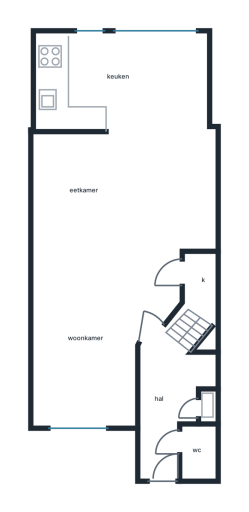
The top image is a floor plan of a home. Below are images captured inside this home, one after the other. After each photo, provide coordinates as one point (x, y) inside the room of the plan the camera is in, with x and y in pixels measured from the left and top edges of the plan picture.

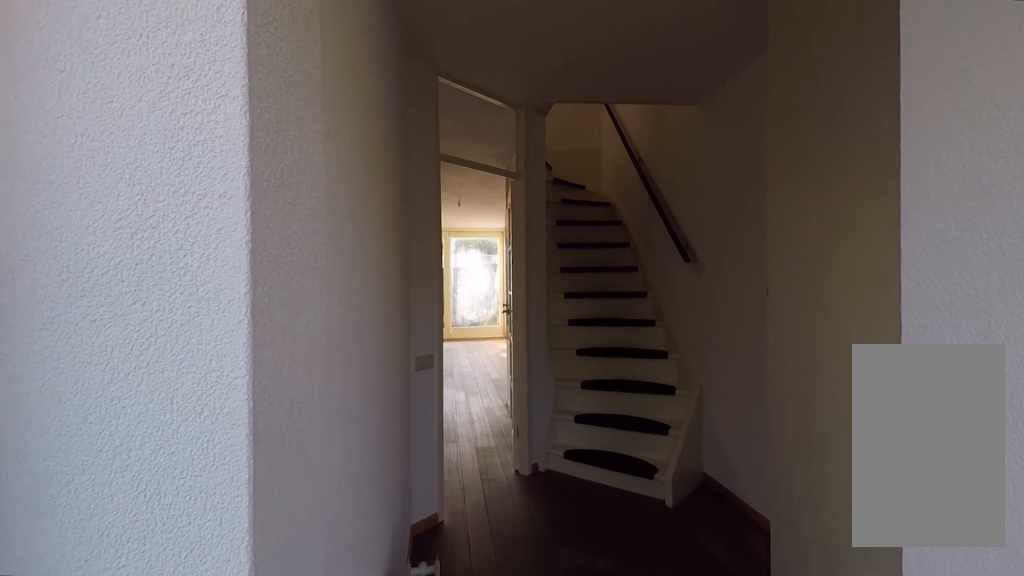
(168, 400)
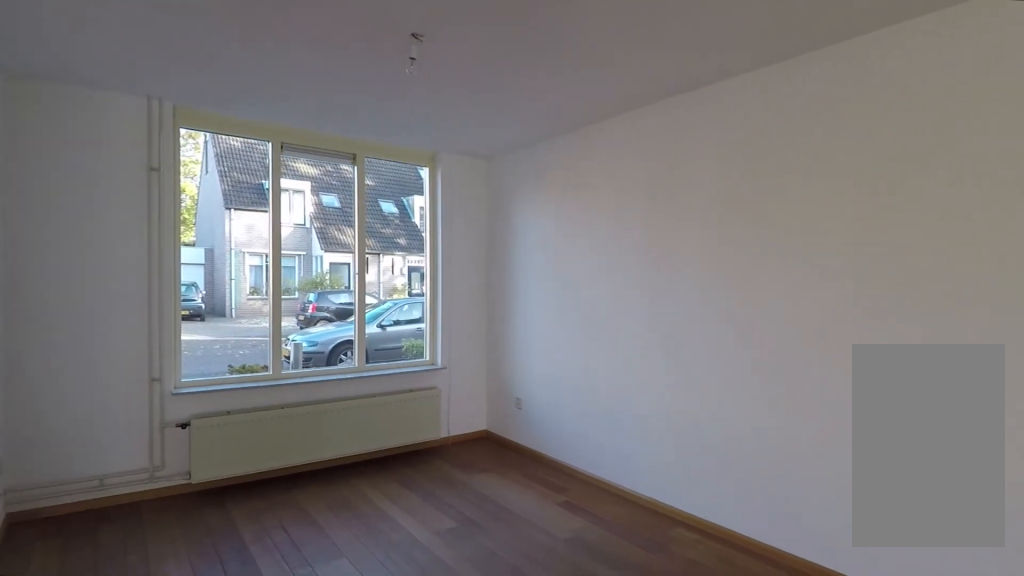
(111, 259)
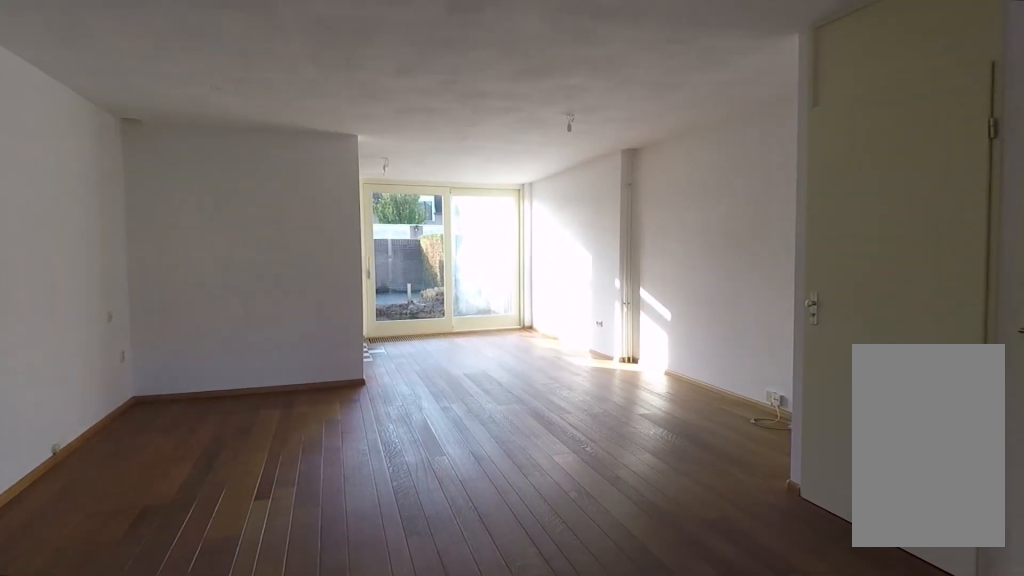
(111, 259)
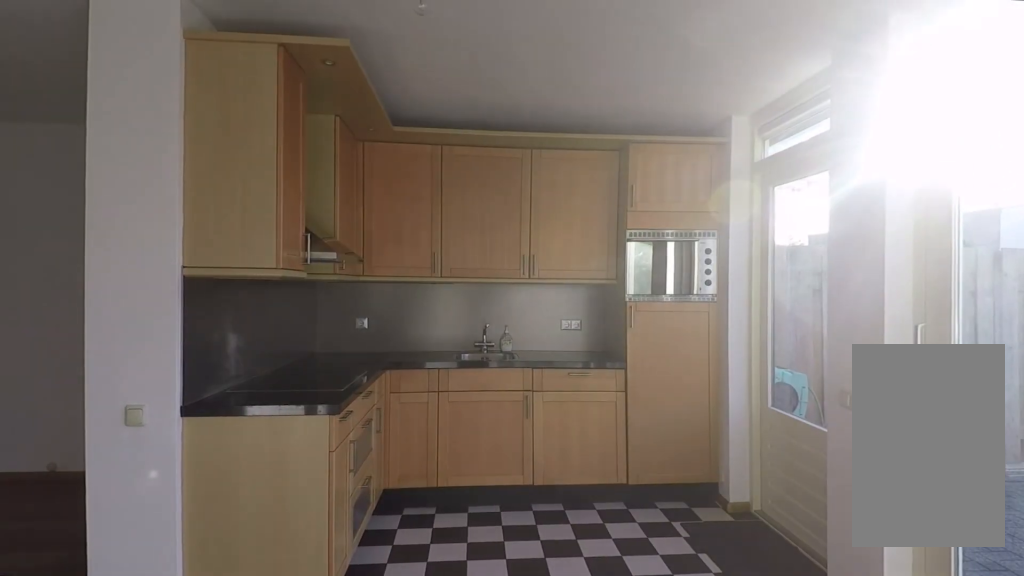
(122, 83)
